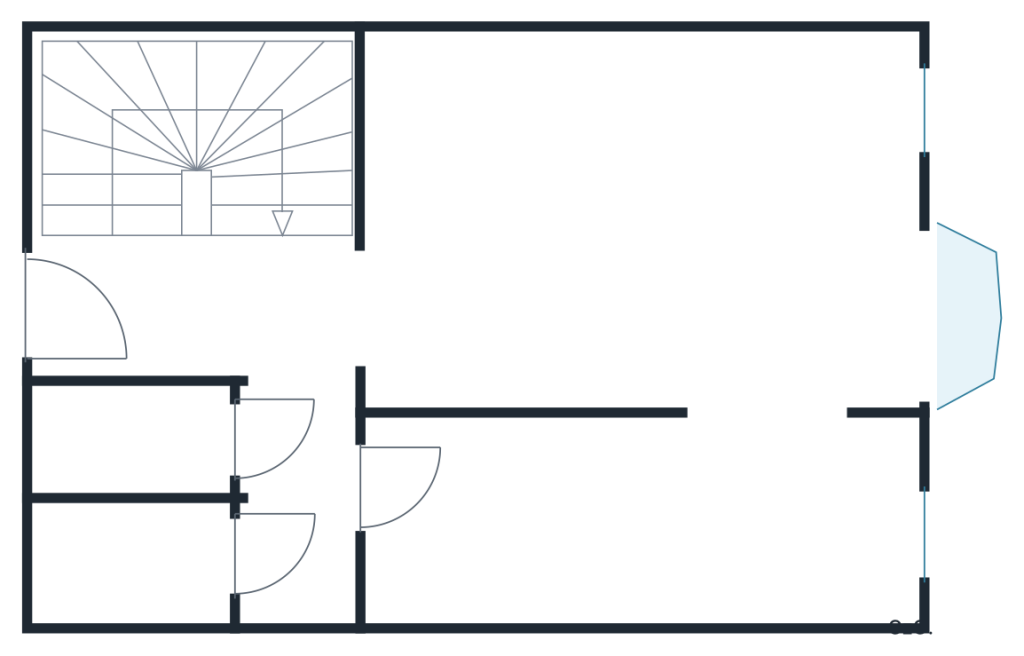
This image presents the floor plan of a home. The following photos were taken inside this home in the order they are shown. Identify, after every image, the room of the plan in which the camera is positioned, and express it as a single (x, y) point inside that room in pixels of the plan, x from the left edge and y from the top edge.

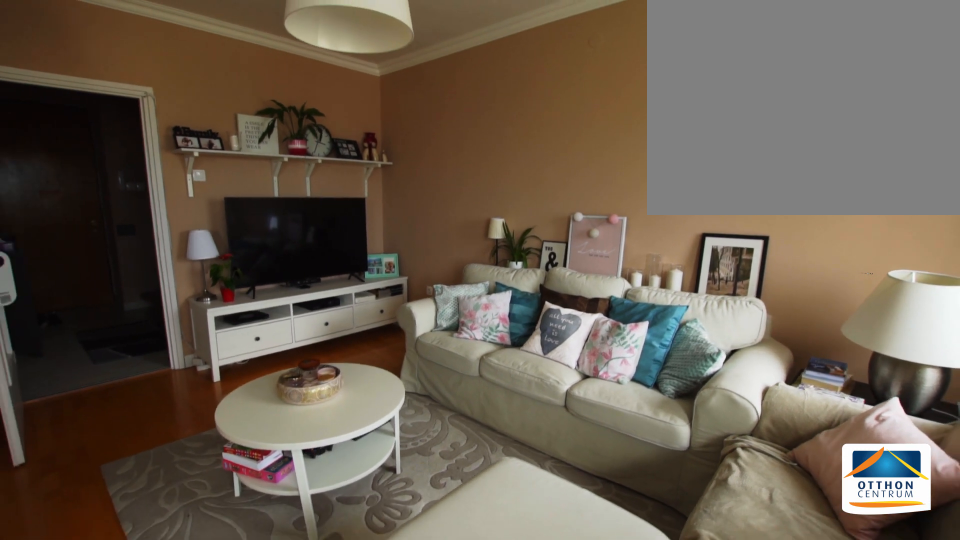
(652, 228)
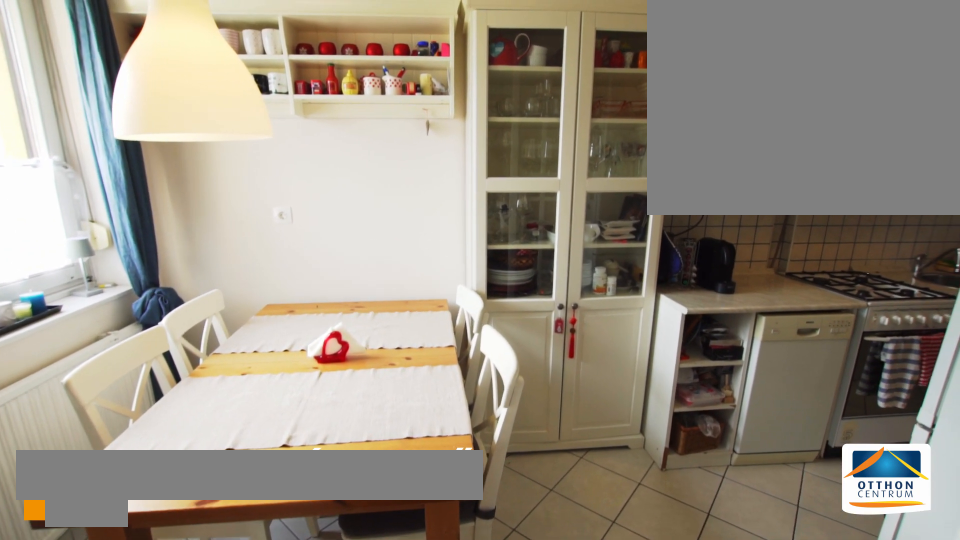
(652, 528)
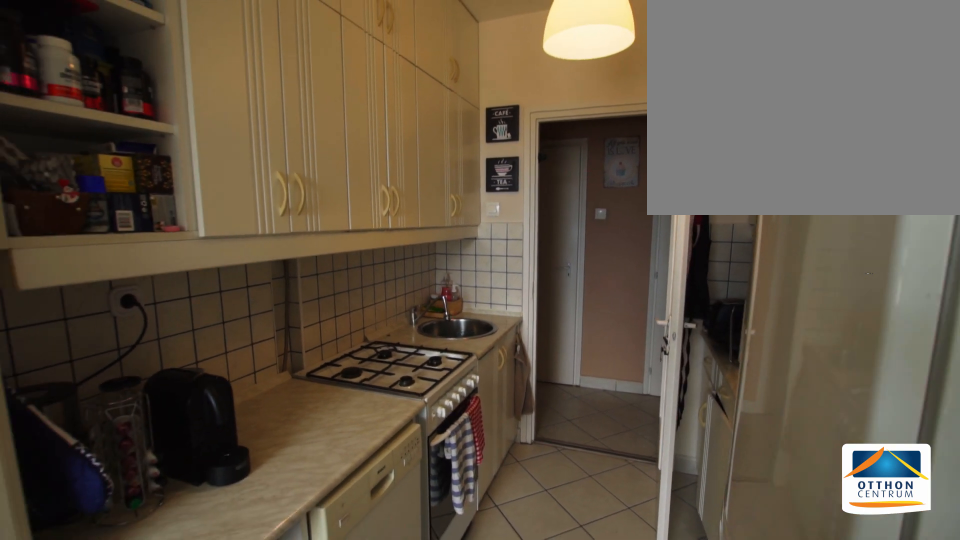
(653, 528)
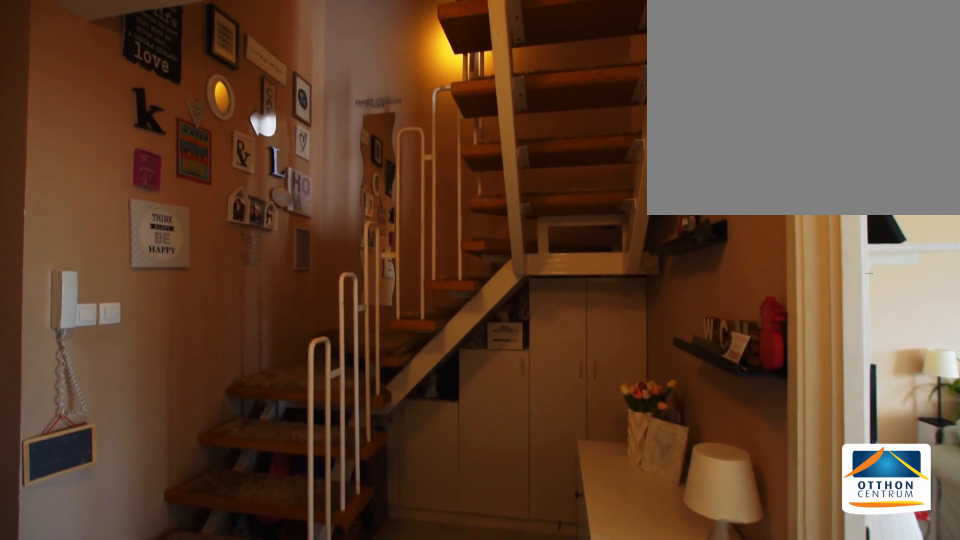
(294, 336)
